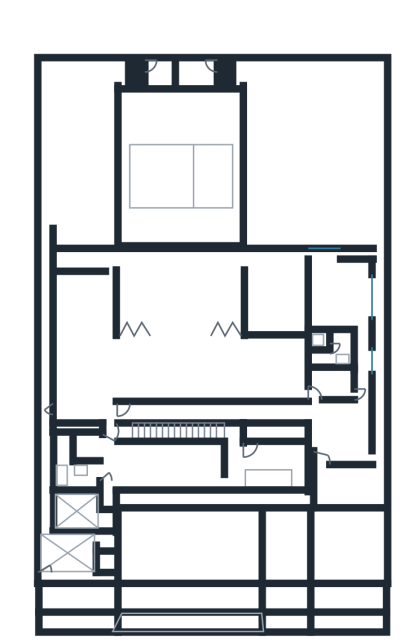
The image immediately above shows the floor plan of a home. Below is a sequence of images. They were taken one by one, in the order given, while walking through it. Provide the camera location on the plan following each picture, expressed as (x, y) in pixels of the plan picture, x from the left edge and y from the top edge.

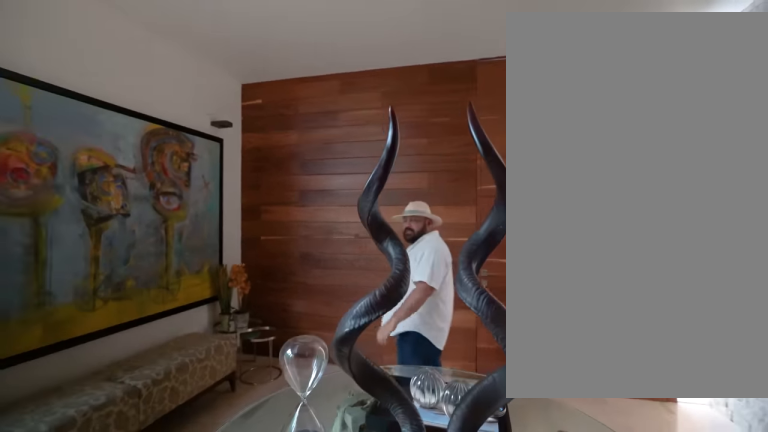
(362, 426)
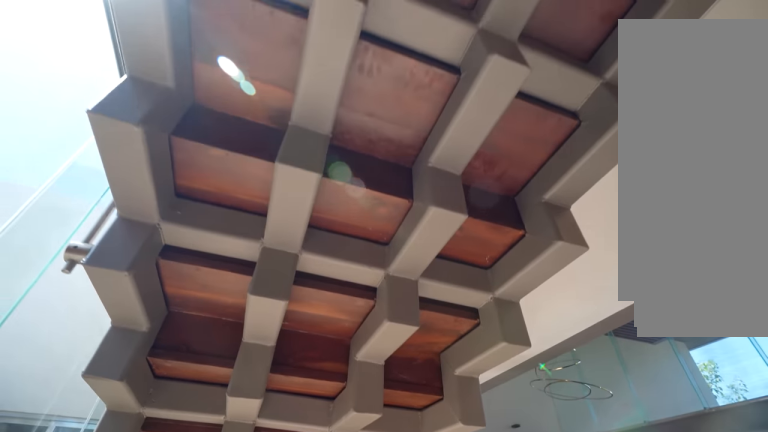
(199, 432)
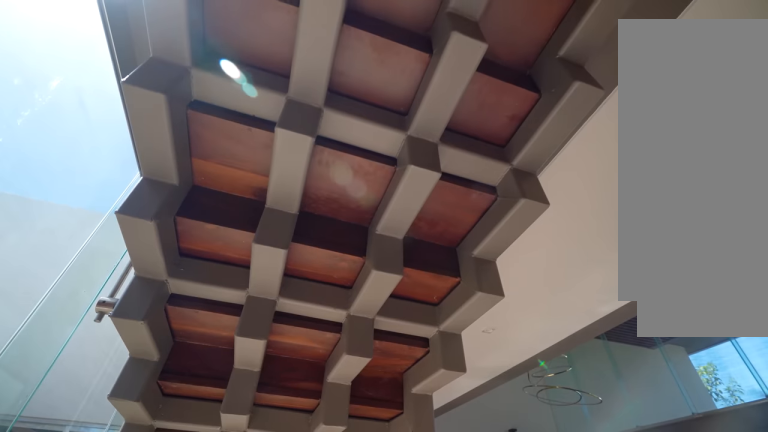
(193, 433)
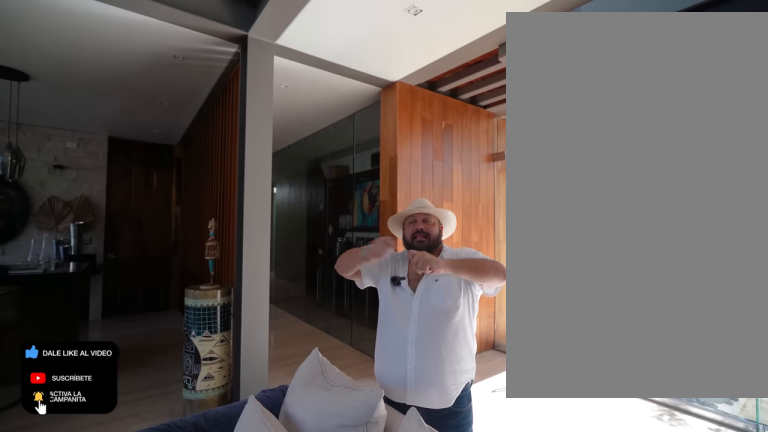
(236, 389)
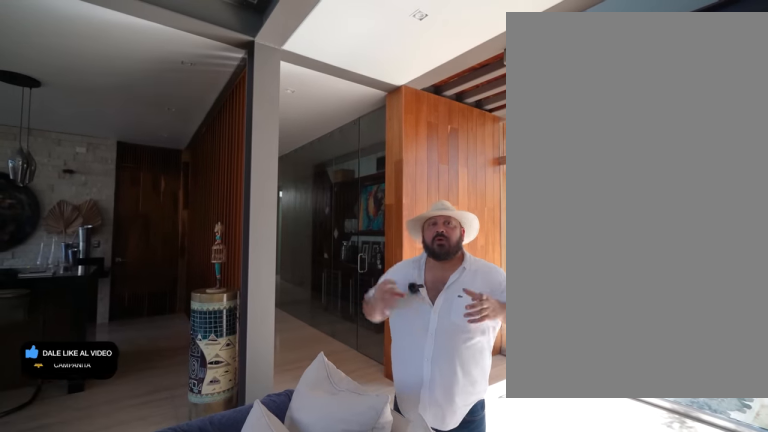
(235, 389)
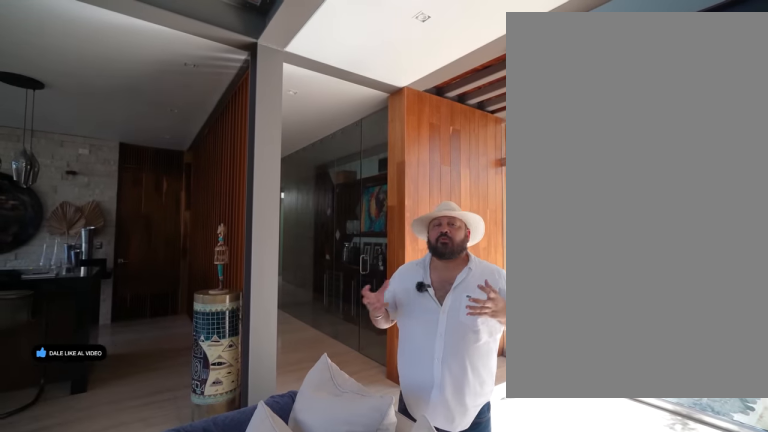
(229, 389)
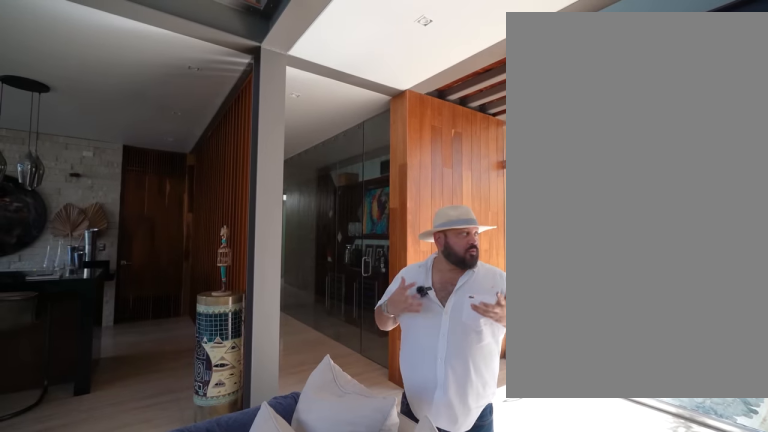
(229, 389)
